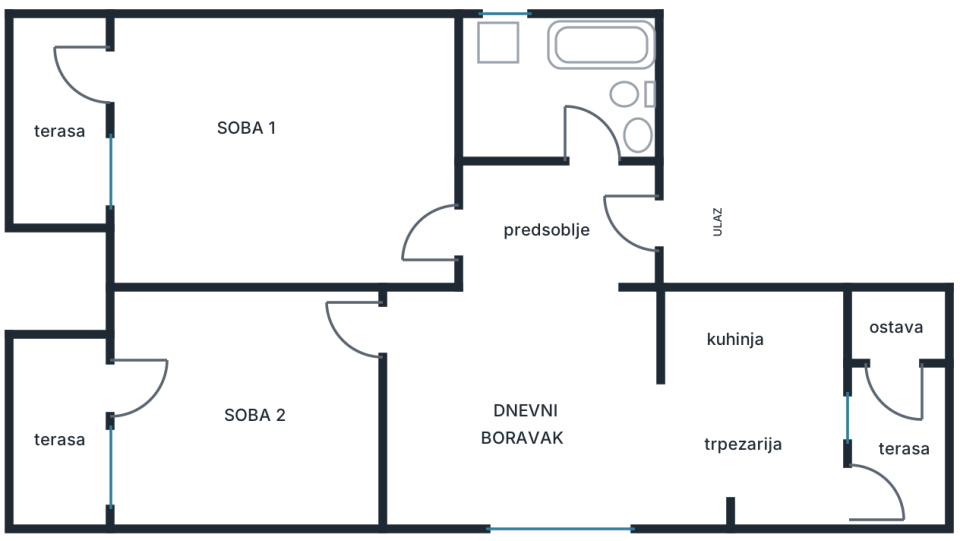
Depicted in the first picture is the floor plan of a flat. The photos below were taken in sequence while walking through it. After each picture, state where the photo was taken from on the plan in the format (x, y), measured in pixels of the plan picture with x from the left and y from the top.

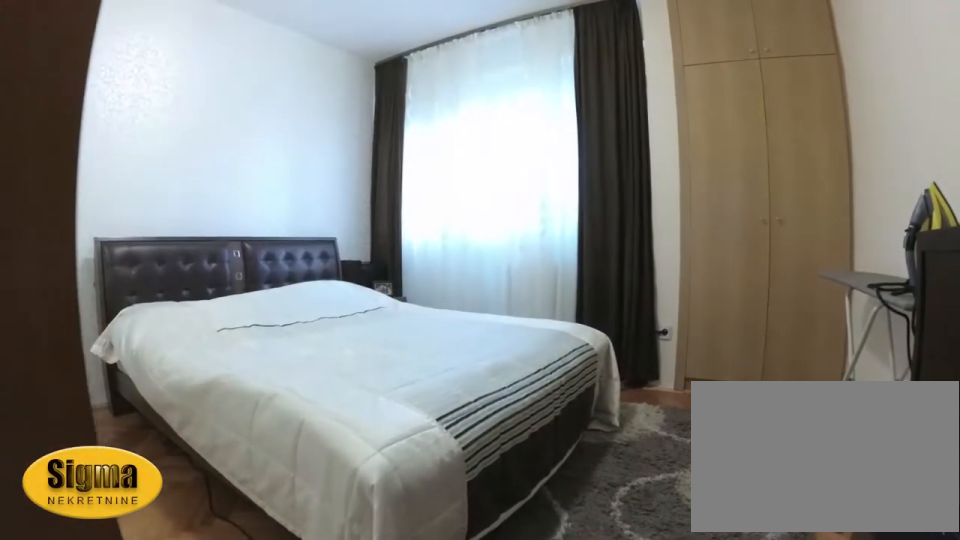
(358, 357)
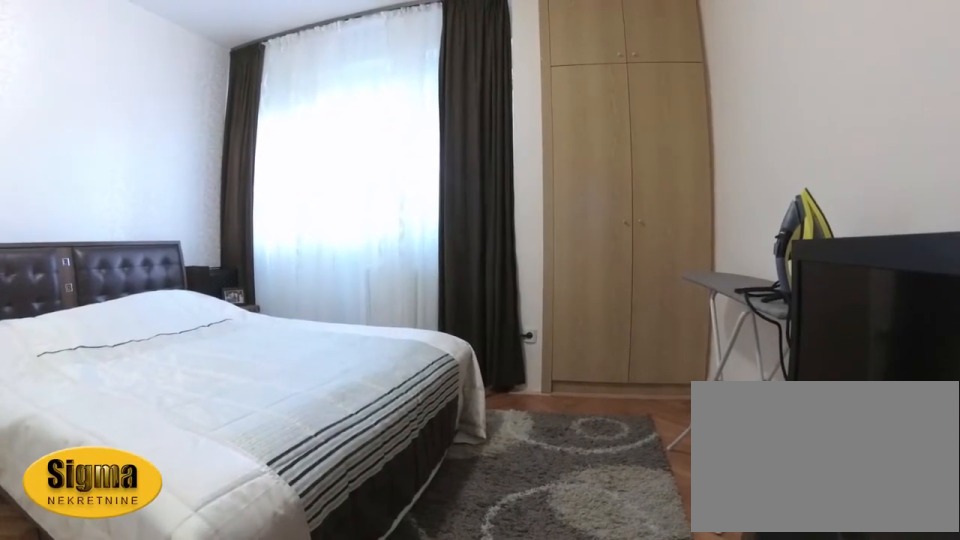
(358, 352)
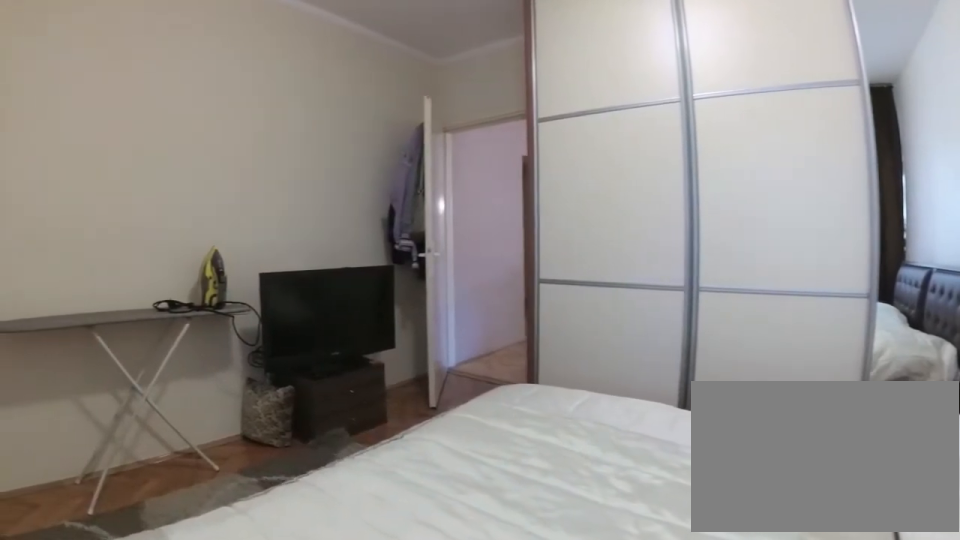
(141, 453)
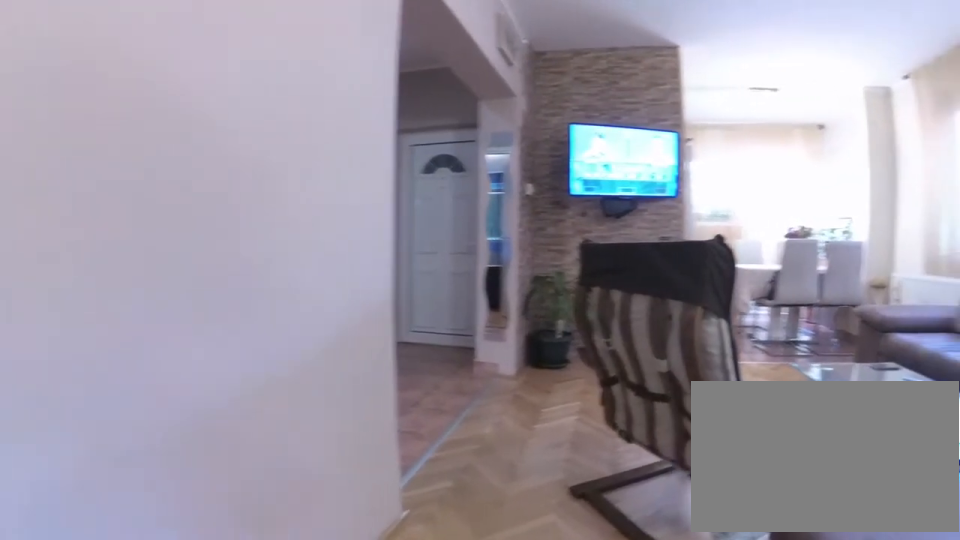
(345, 344)
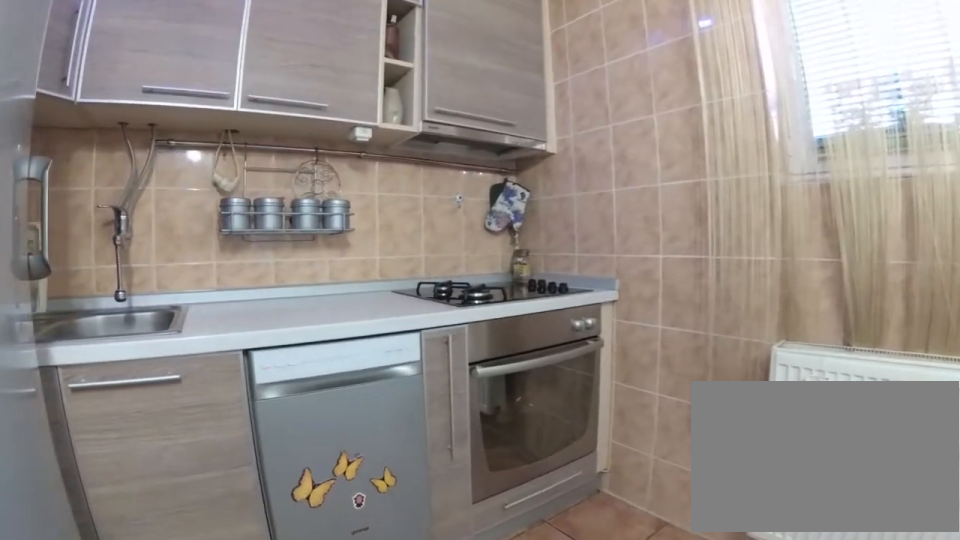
(687, 466)
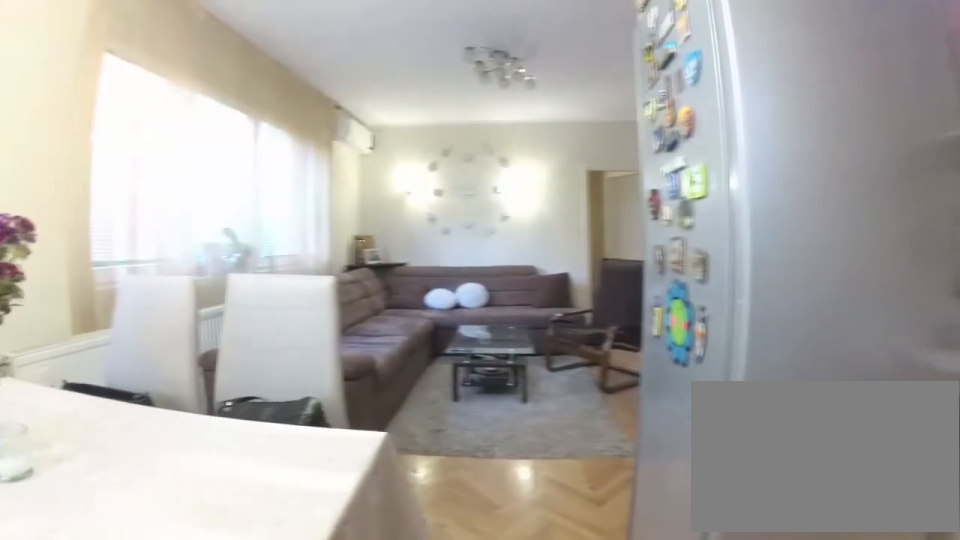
(797, 425)
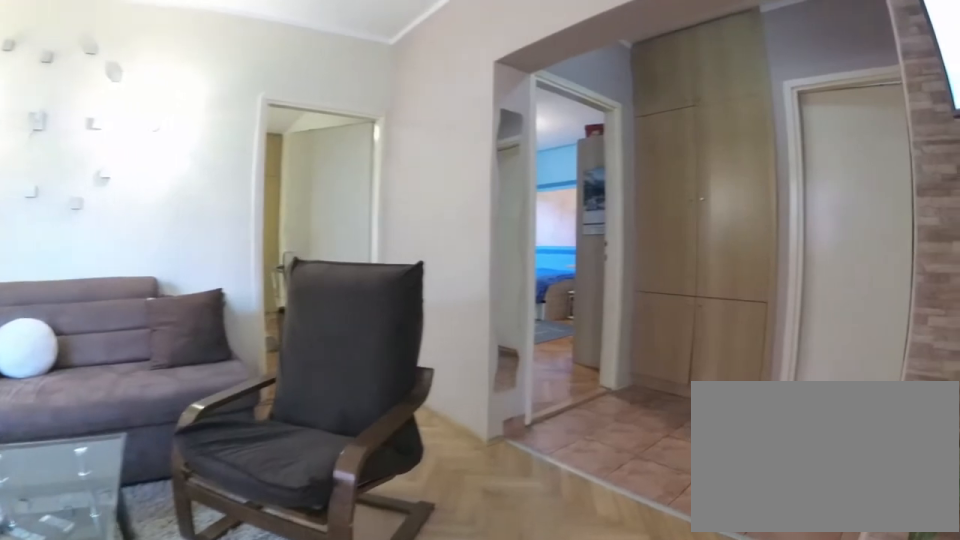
(622, 404)
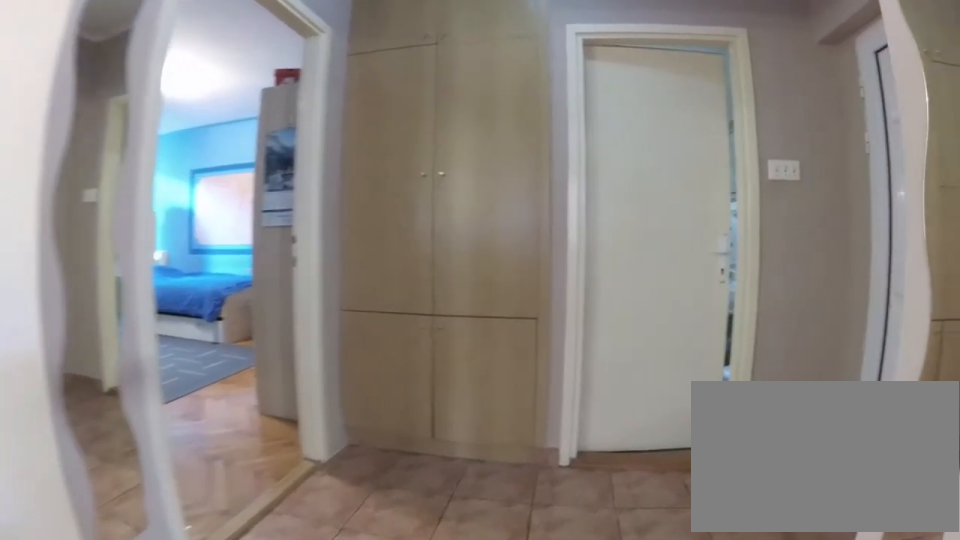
(601, 358)
